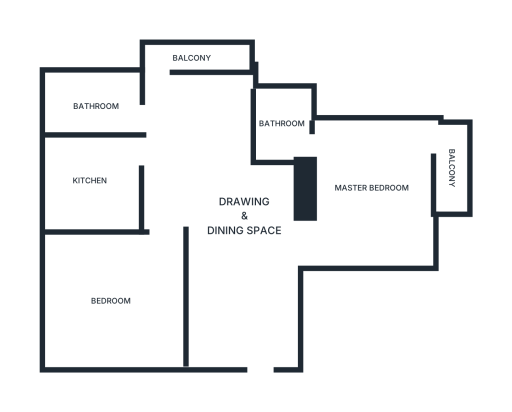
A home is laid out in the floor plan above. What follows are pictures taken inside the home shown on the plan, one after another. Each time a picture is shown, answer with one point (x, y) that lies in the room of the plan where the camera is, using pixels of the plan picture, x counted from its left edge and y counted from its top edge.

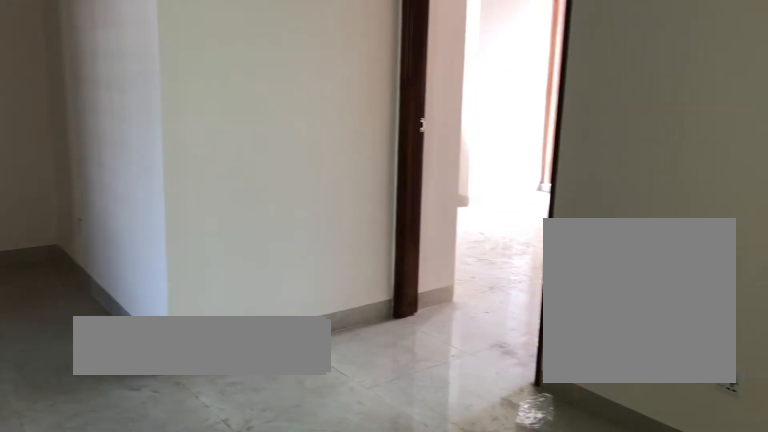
(249, 272)
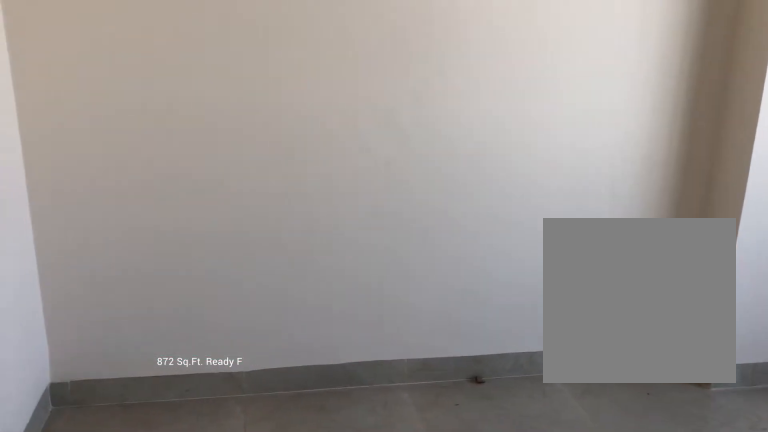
(110, 299)
